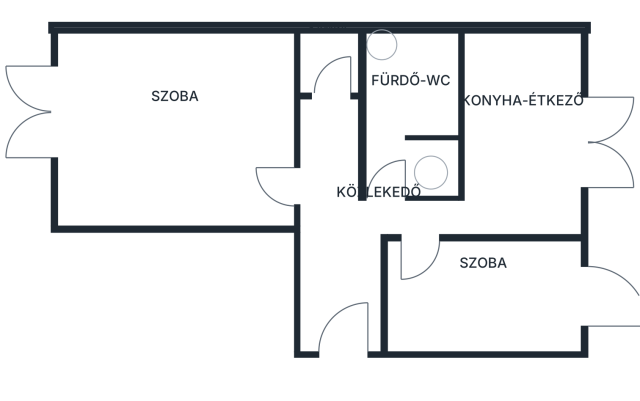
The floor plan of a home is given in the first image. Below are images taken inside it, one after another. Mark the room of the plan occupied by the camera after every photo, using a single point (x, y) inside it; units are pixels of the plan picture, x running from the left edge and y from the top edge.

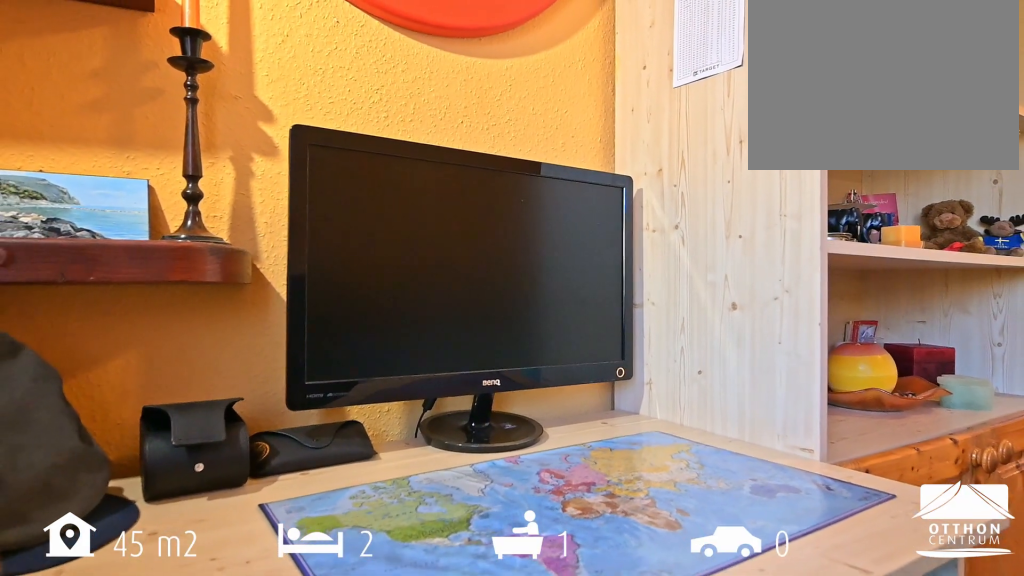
(183, 130)
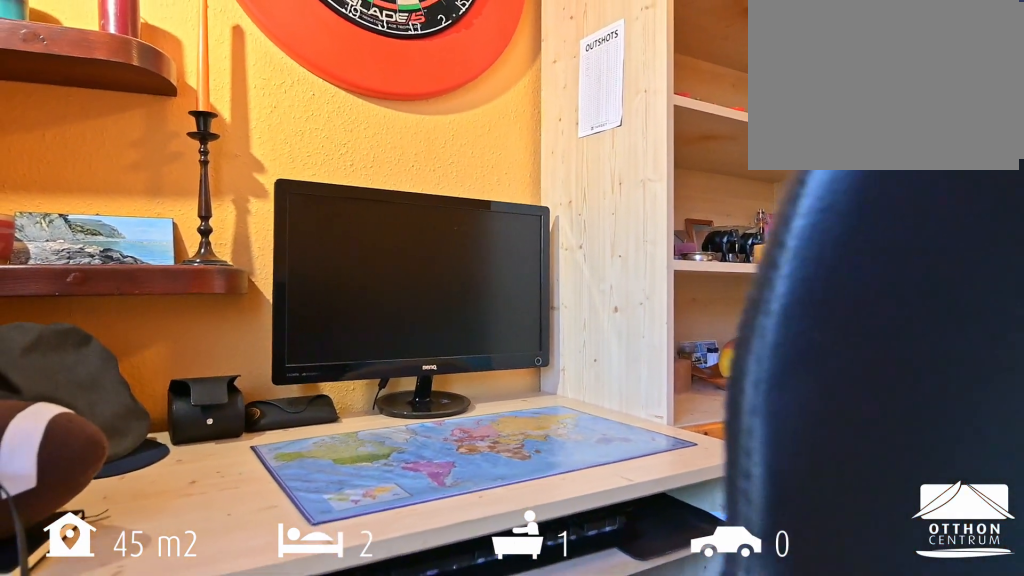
(183, 130)
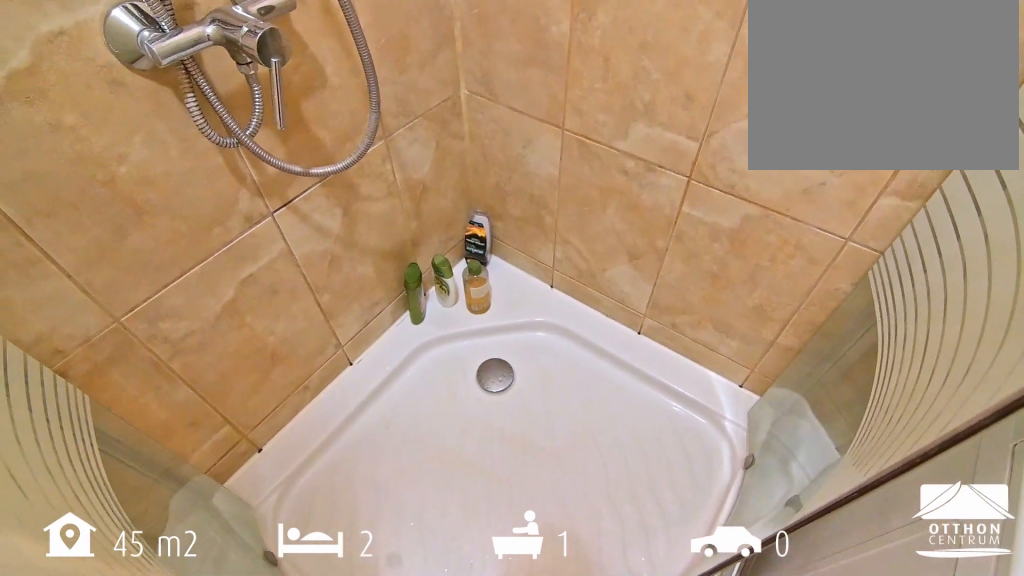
(408, 119)
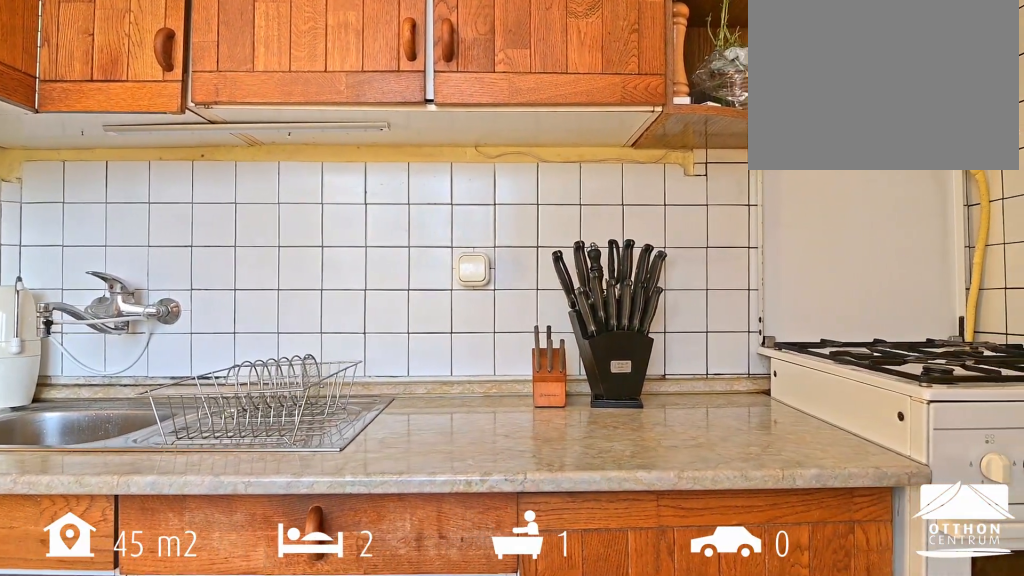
(517, 141)
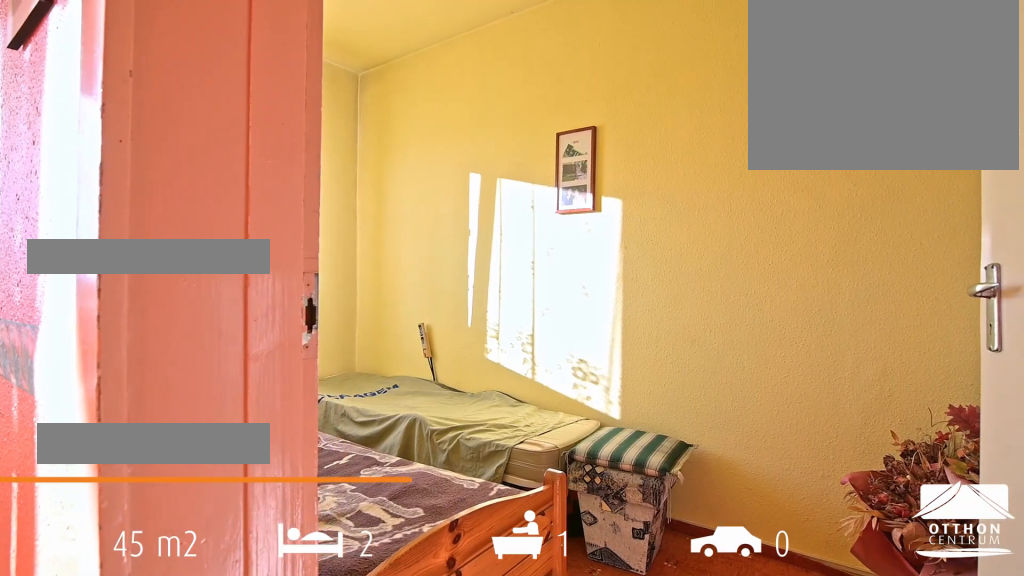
(473, 297)
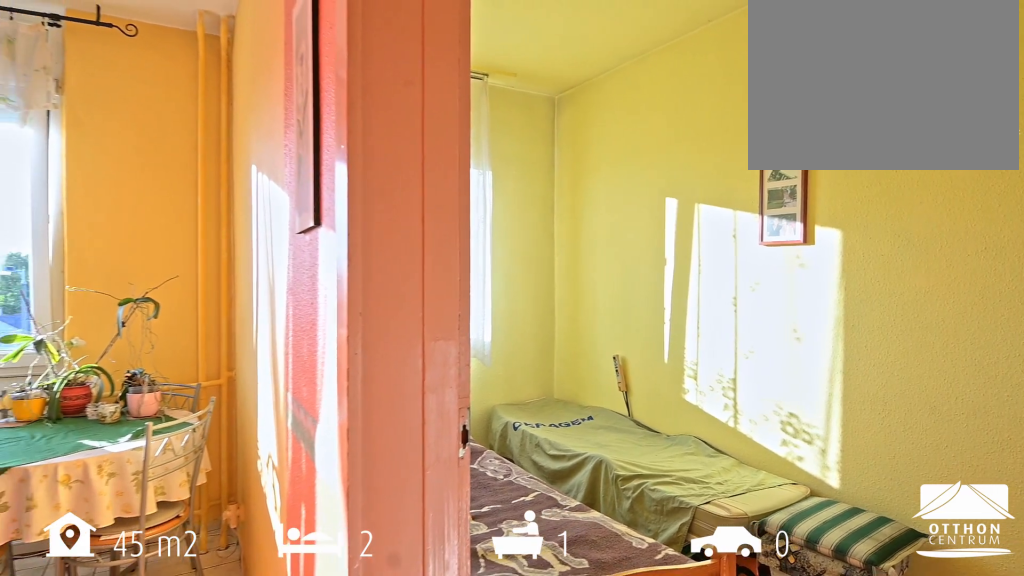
(473, 297)
